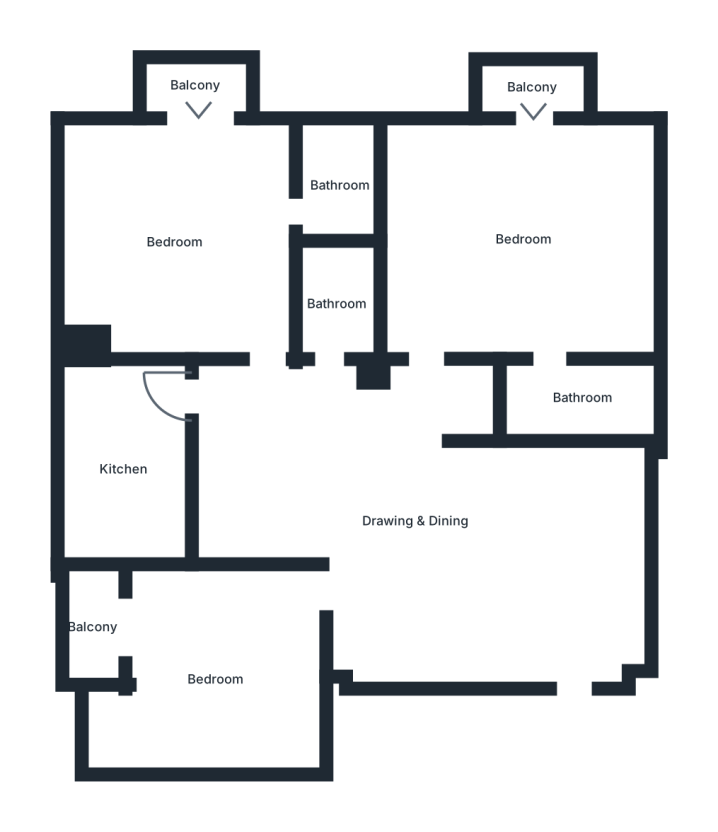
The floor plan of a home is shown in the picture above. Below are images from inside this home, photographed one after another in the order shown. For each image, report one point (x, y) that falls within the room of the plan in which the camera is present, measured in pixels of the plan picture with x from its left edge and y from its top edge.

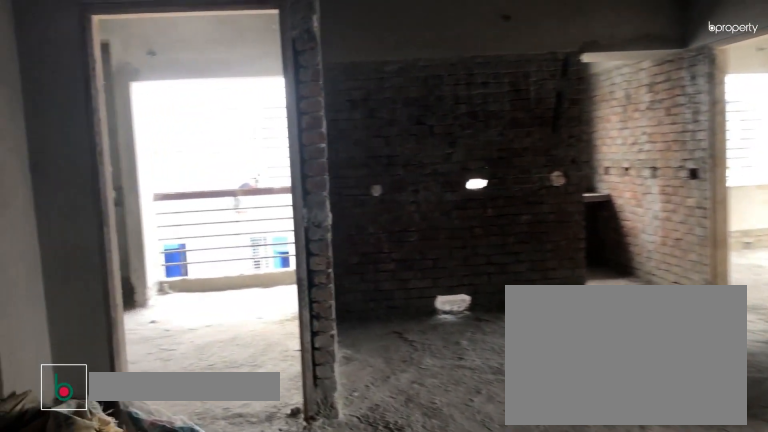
(414, 523)
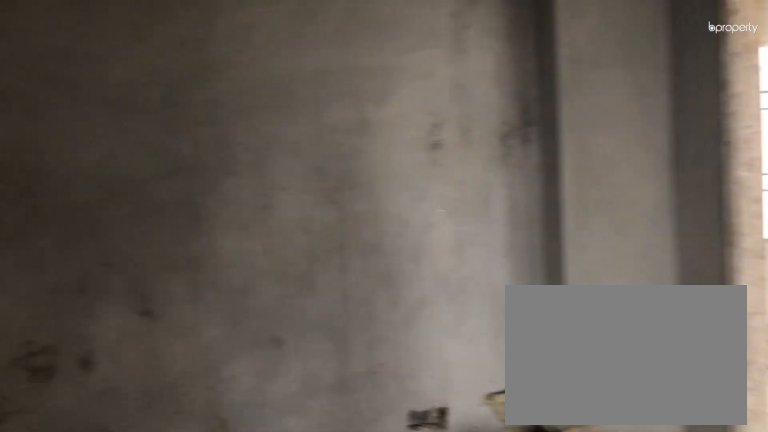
(414, 523)
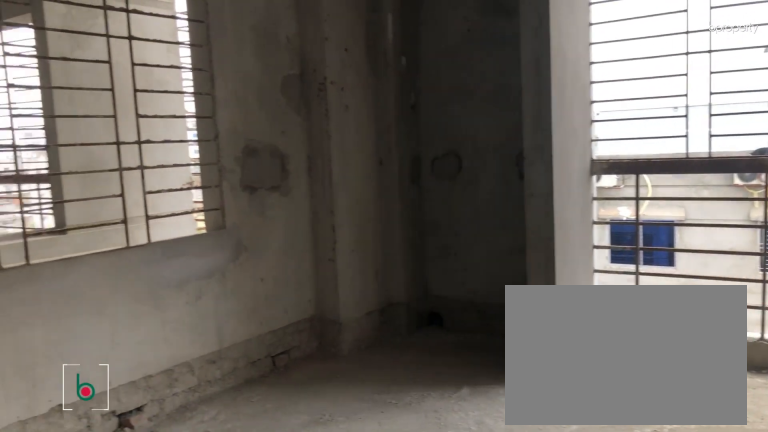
(213, 680)
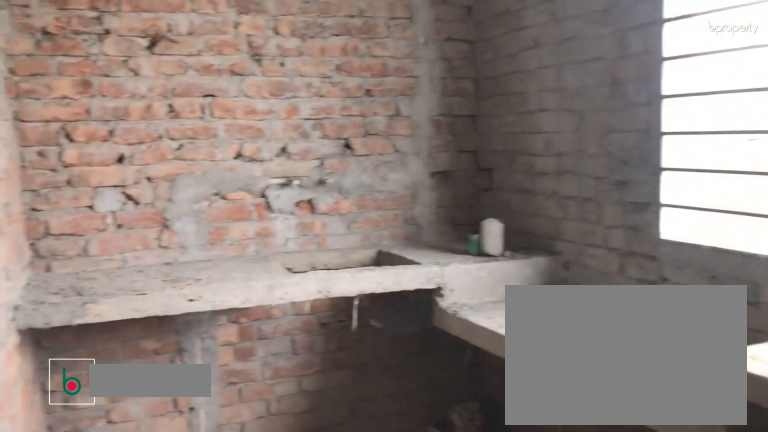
(126, 469)
